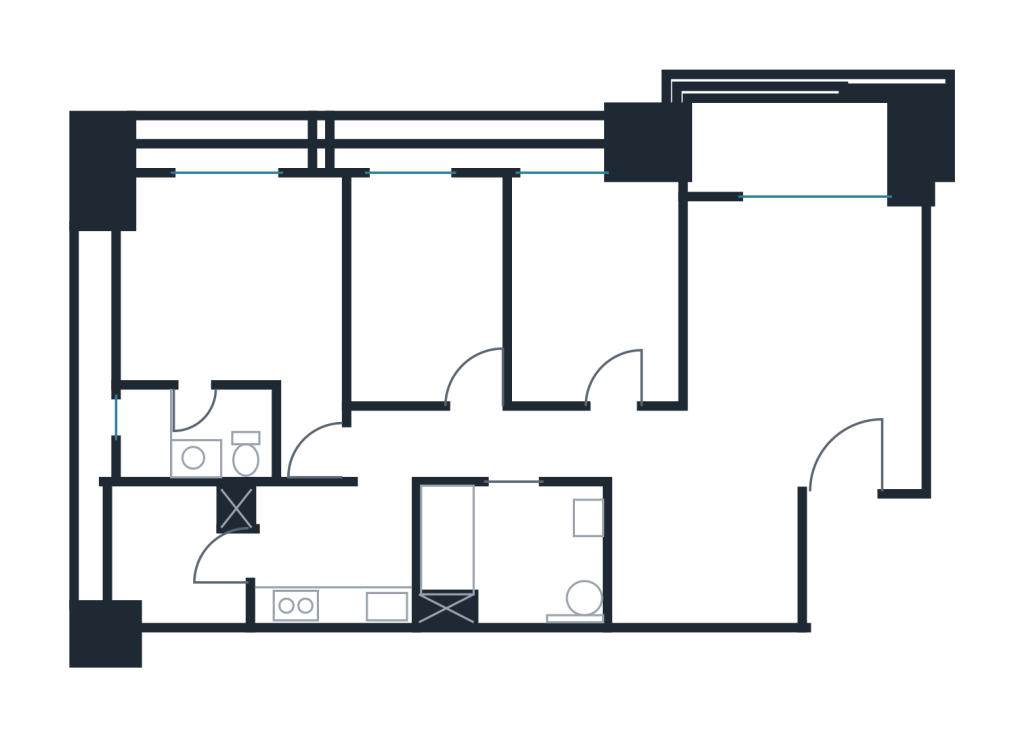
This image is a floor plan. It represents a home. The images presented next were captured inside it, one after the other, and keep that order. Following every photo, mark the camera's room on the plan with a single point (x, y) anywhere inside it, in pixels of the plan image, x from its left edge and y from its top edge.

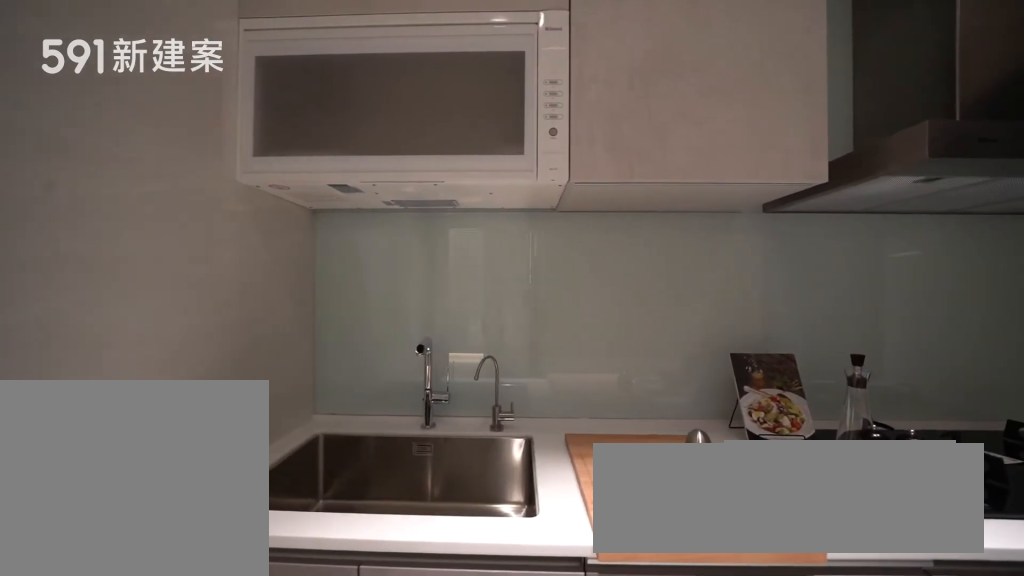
(328, 559)
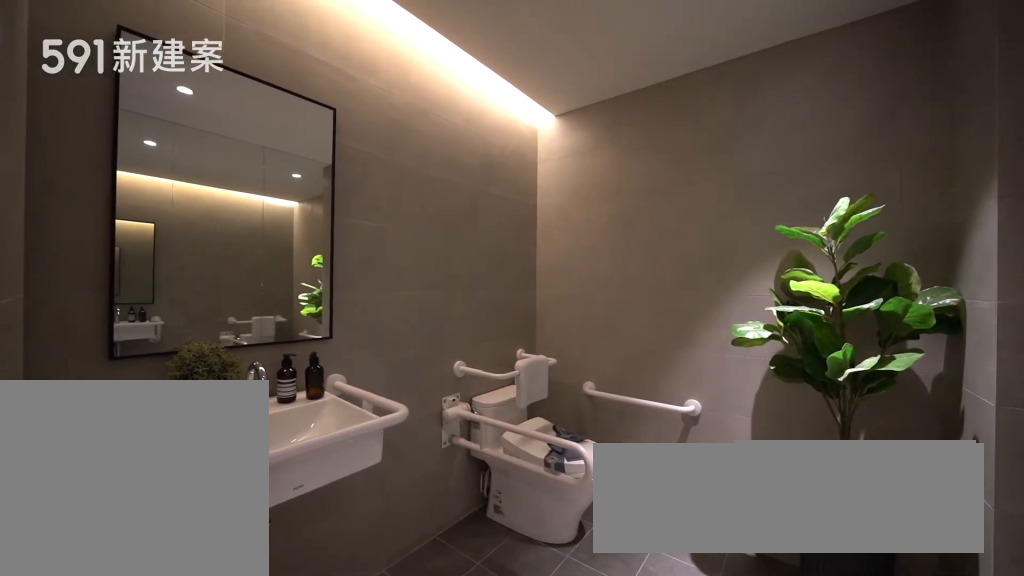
(511, 558)
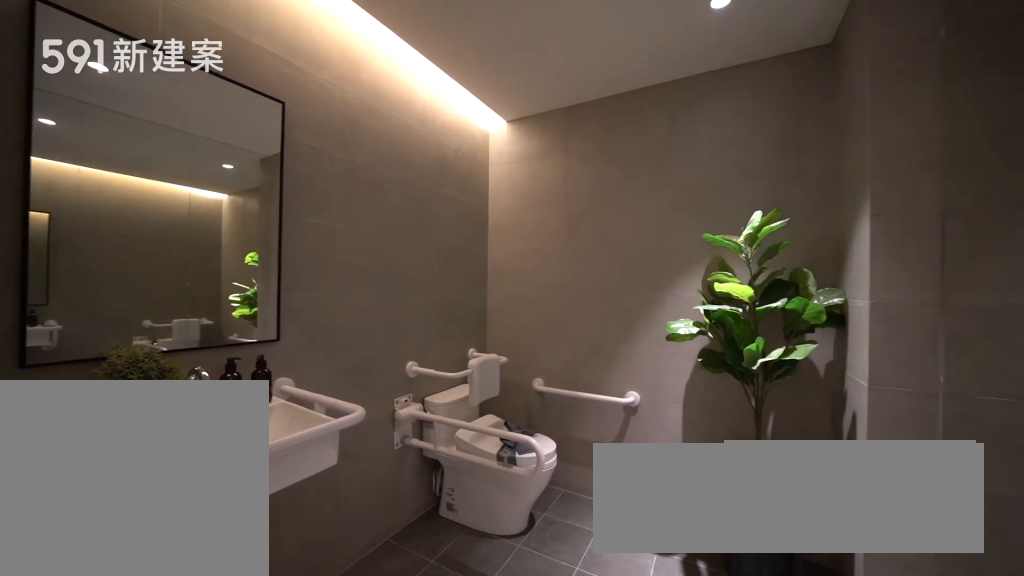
(511, 558)
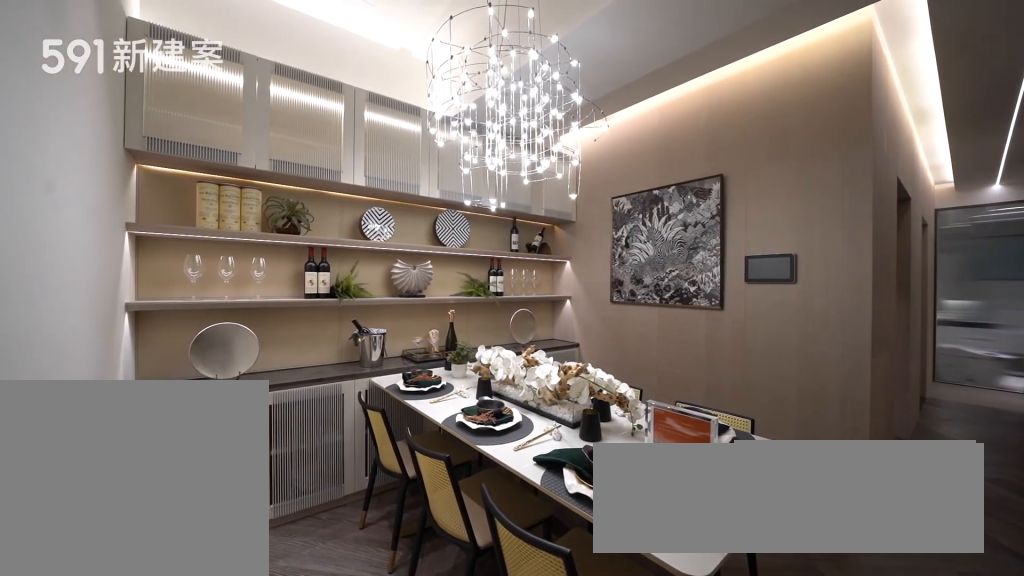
(703, 521)
